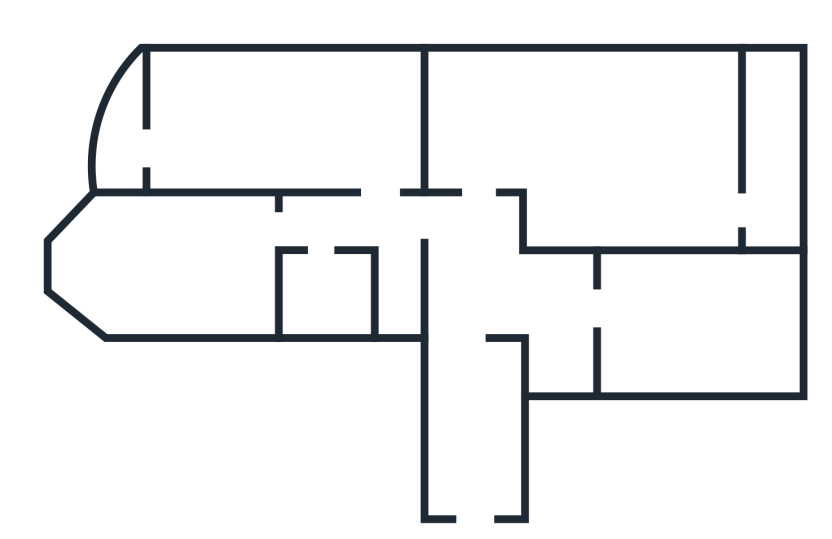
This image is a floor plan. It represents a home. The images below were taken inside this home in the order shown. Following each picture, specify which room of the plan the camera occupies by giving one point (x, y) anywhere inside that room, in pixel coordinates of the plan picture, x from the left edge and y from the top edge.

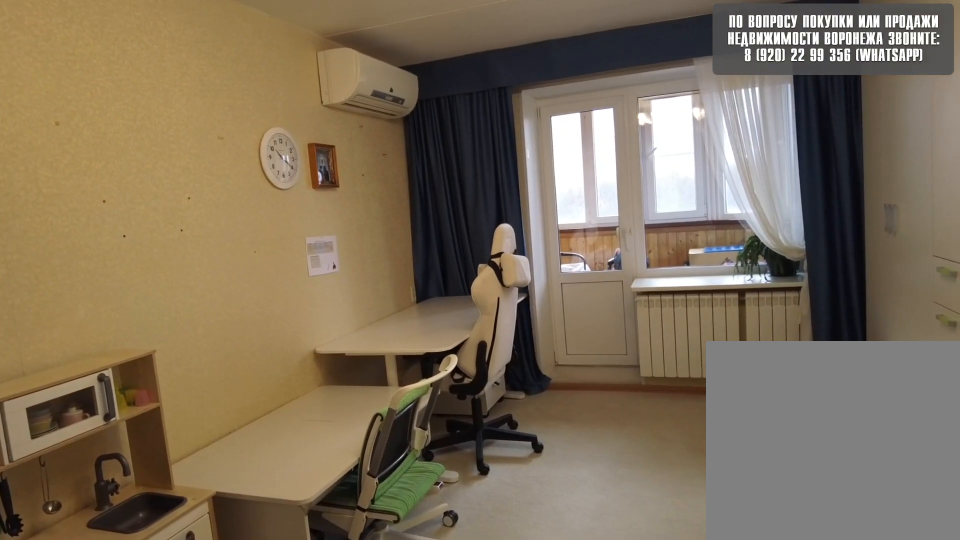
(342, 131)
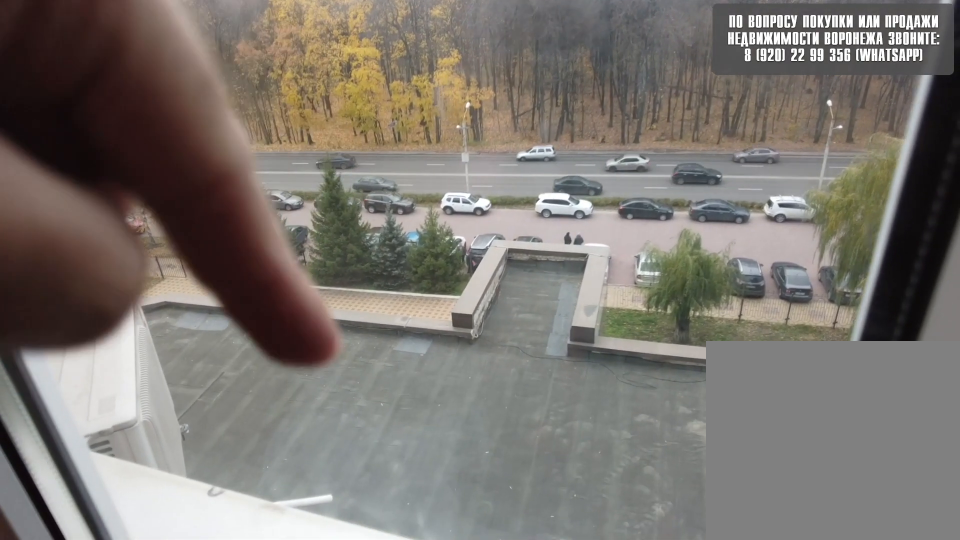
(129, 138)
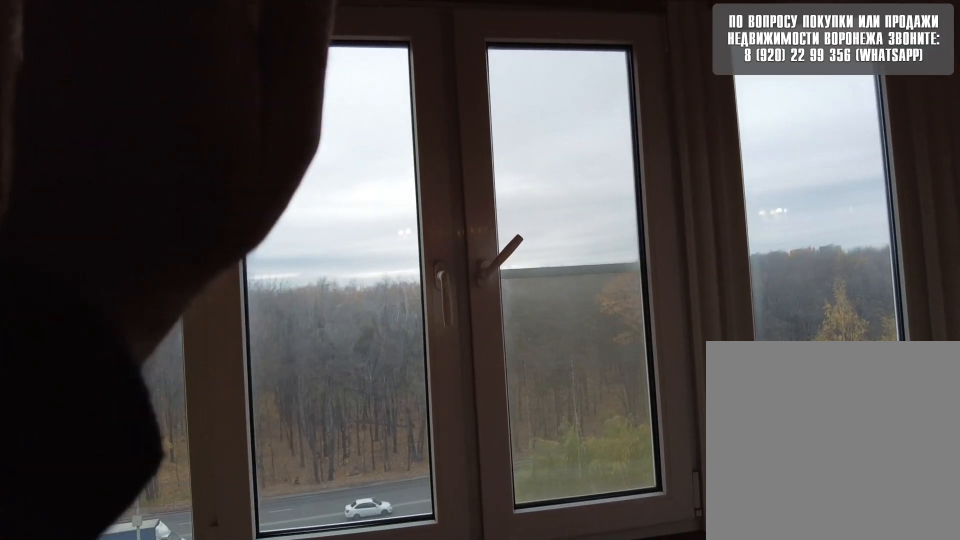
(129, 138)
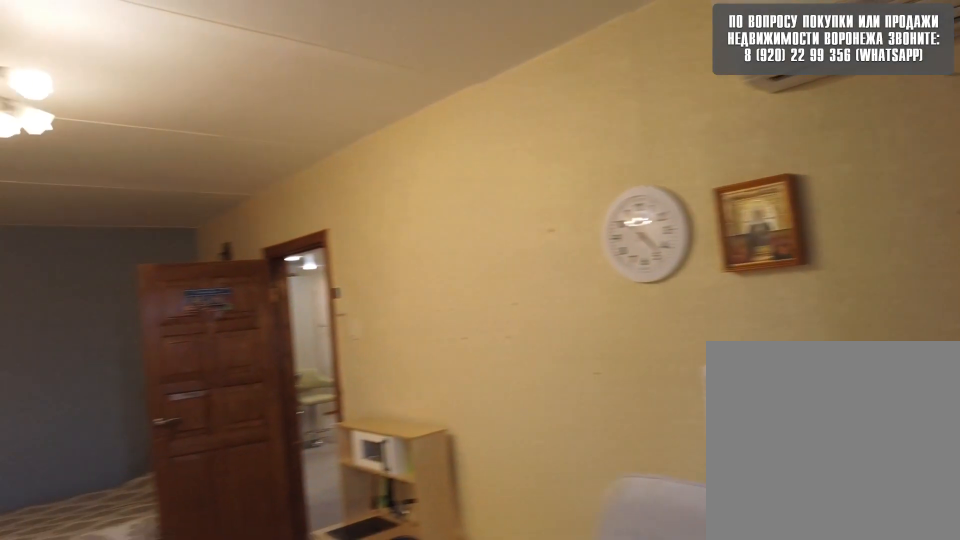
(193, 145)
